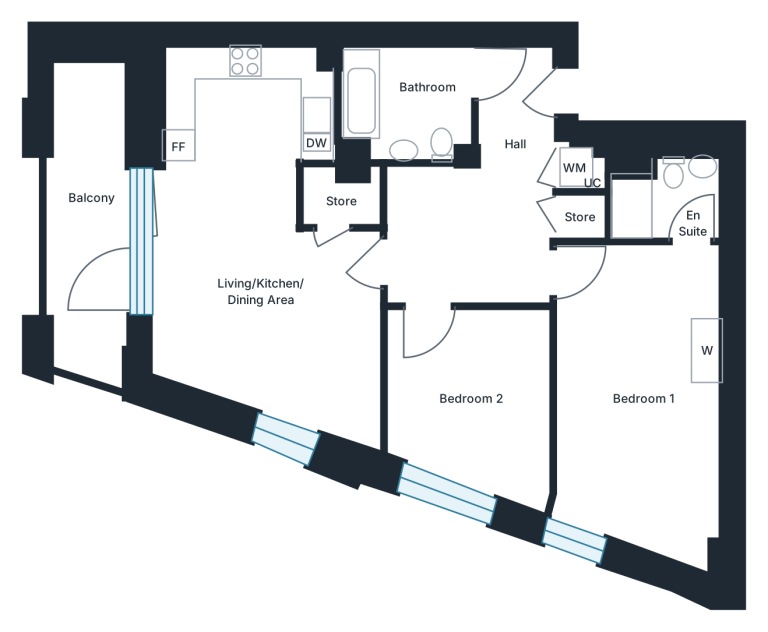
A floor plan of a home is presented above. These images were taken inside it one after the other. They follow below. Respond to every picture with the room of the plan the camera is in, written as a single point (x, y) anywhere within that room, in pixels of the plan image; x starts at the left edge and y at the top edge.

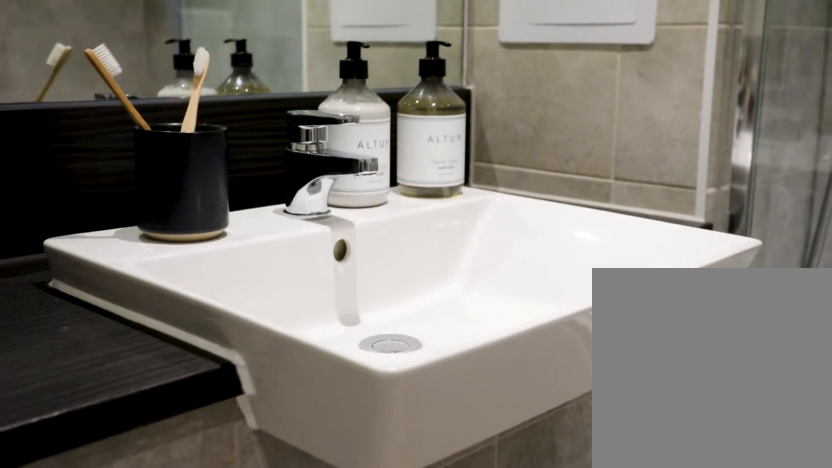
(408, 99)
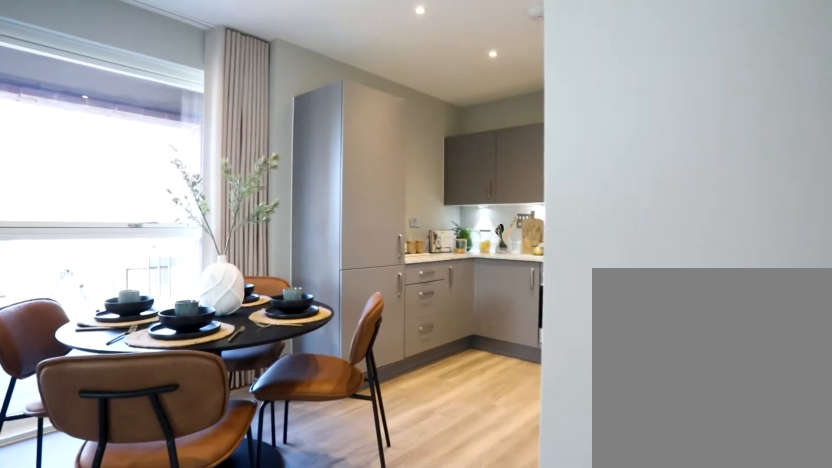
(263, 244)
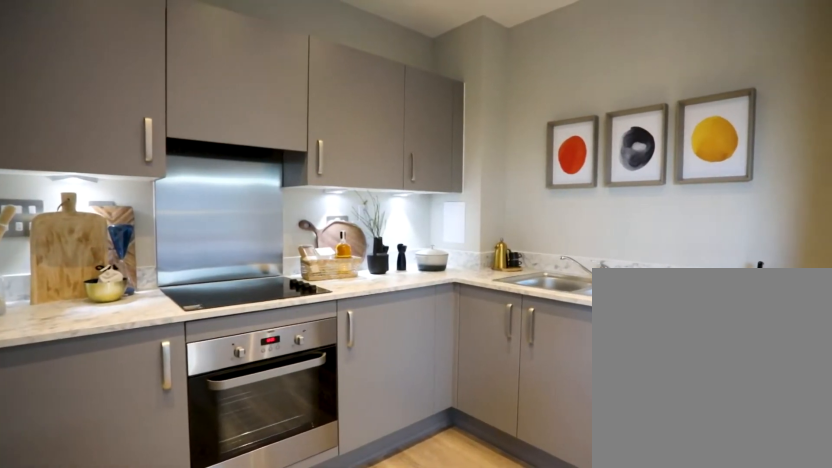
(265, 243)
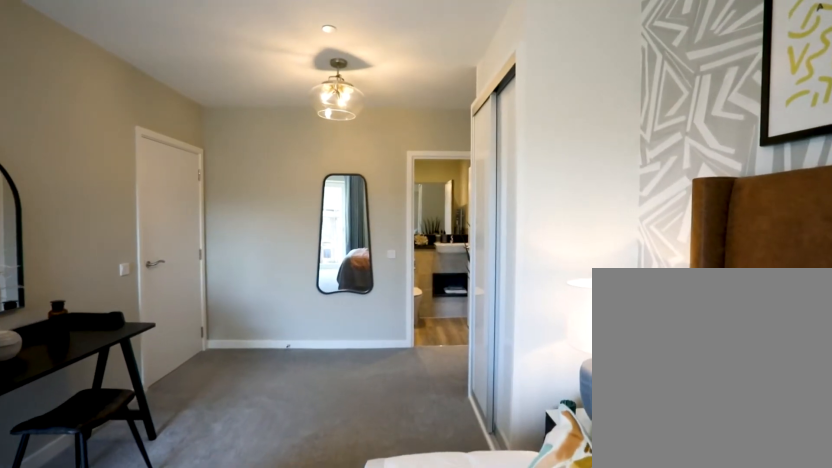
(645, 369)
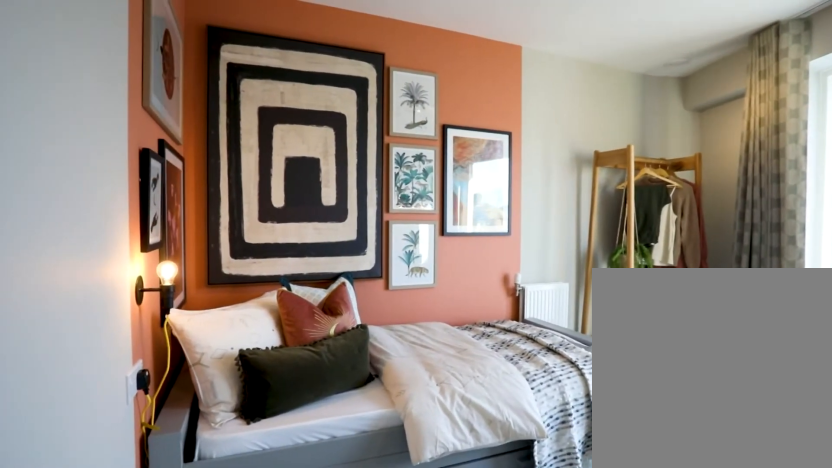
(473, 402)
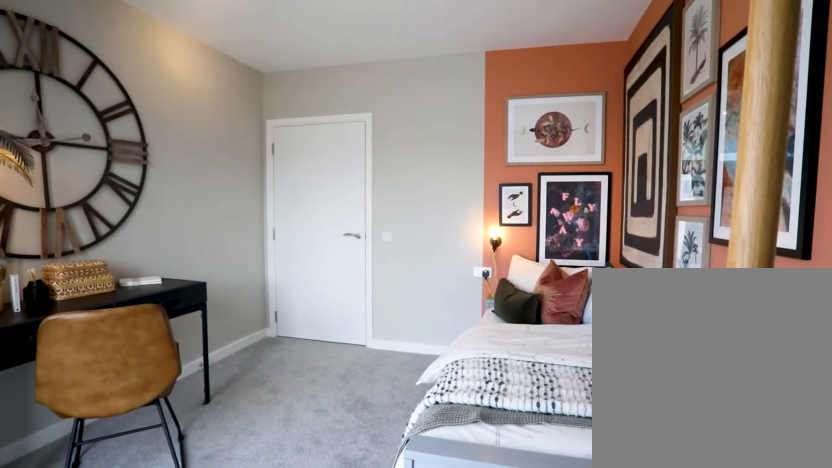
(473, 401)
